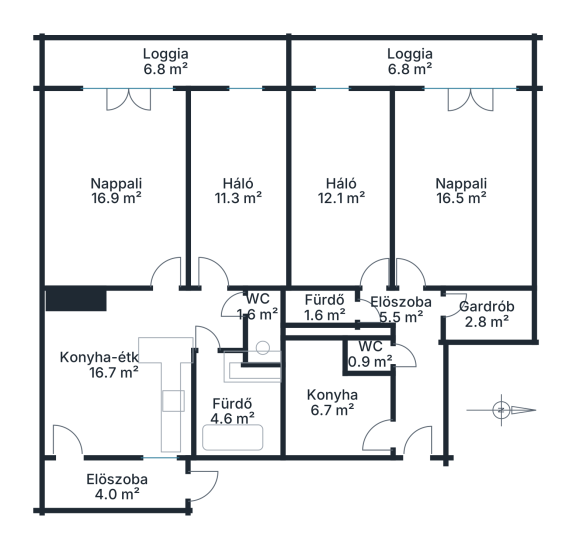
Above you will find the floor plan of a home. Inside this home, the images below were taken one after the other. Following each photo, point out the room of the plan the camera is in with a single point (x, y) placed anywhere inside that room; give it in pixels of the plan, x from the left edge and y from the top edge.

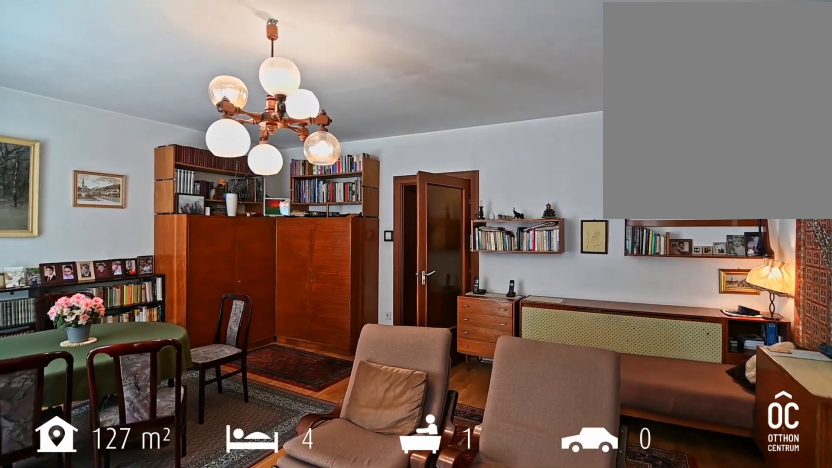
(464, 192)
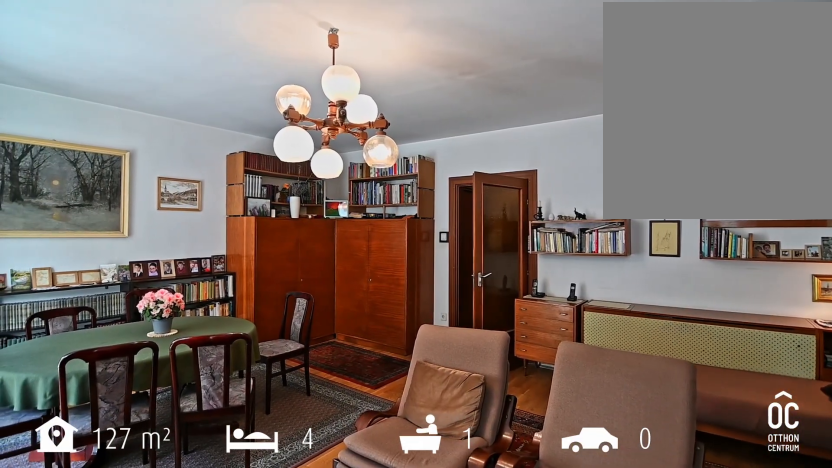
(464, 192)
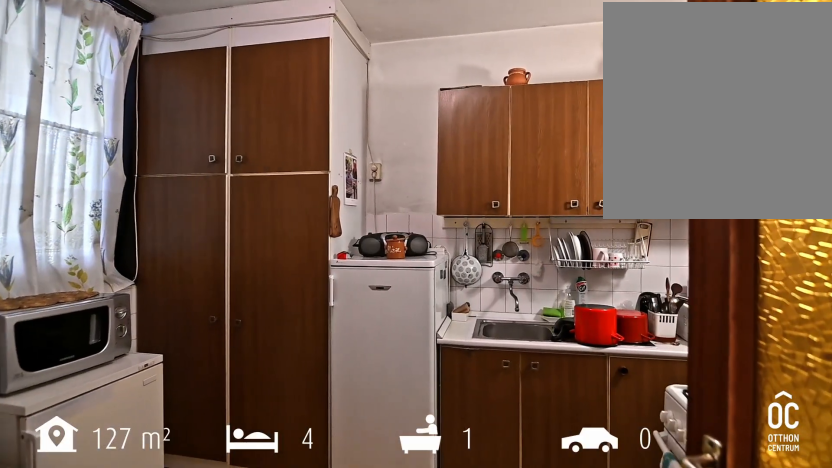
(327, 406)
